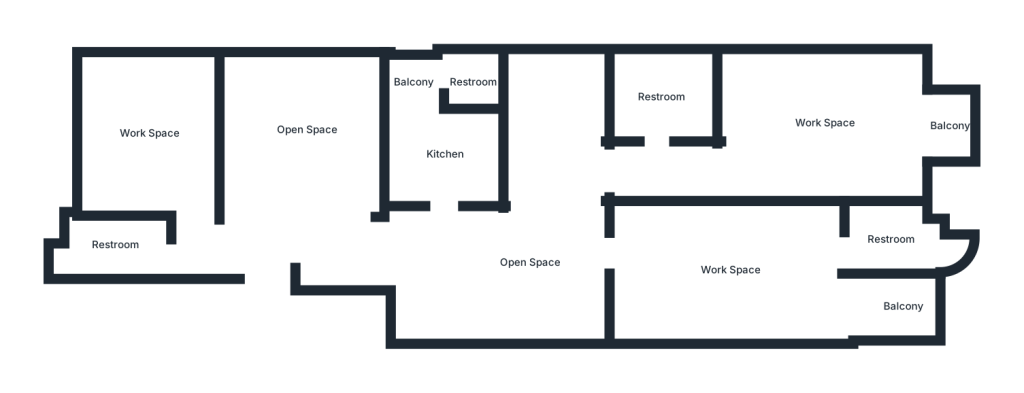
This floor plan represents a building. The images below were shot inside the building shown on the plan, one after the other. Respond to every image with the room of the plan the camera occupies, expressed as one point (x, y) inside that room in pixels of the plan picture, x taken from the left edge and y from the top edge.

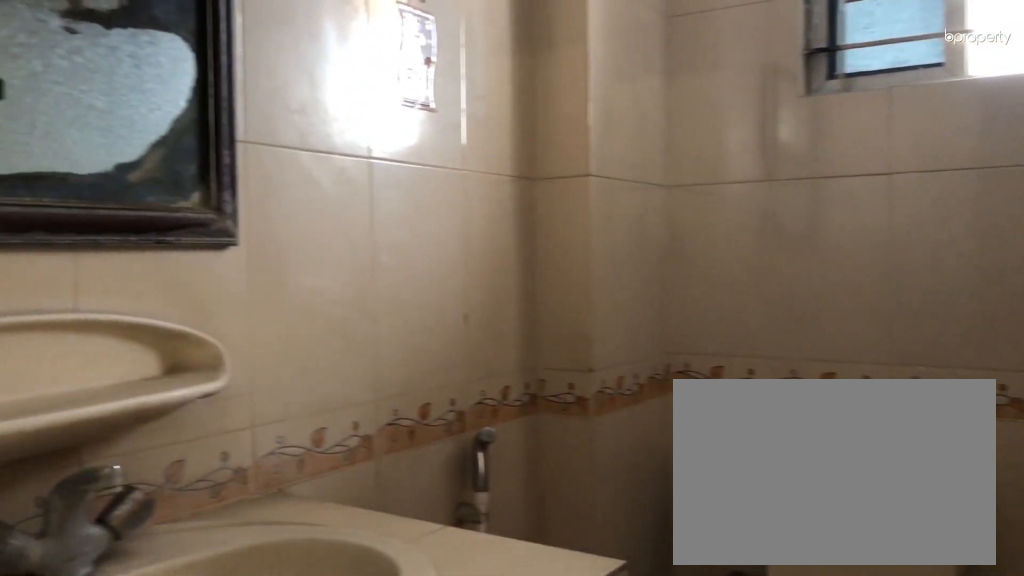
(662, 98)
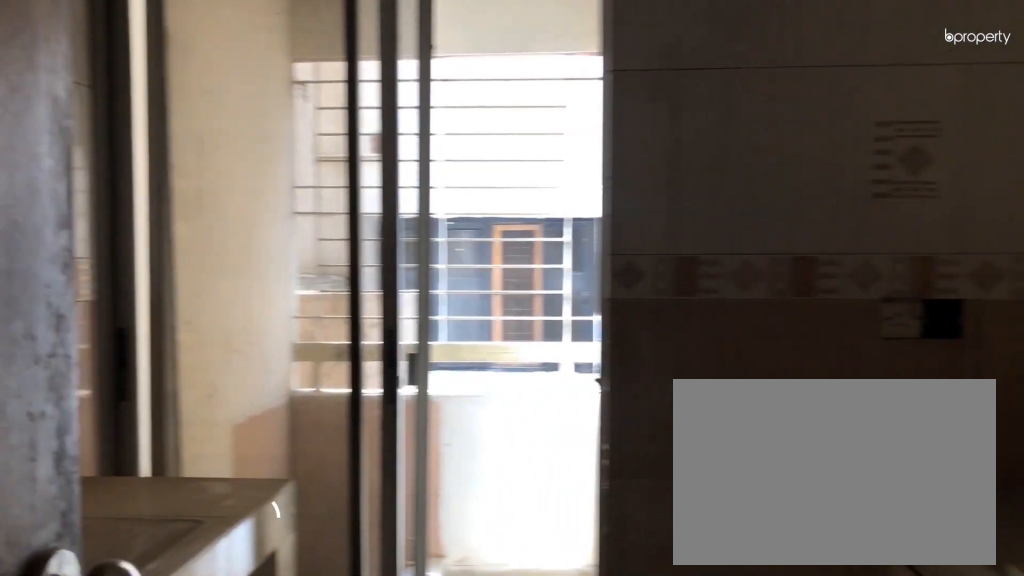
(444, 154)
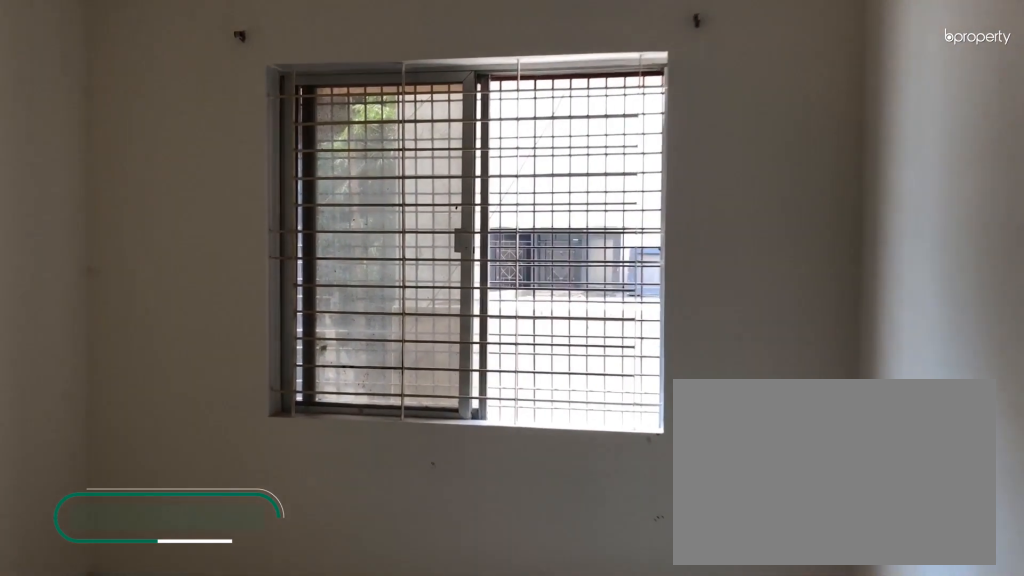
(148, 133)
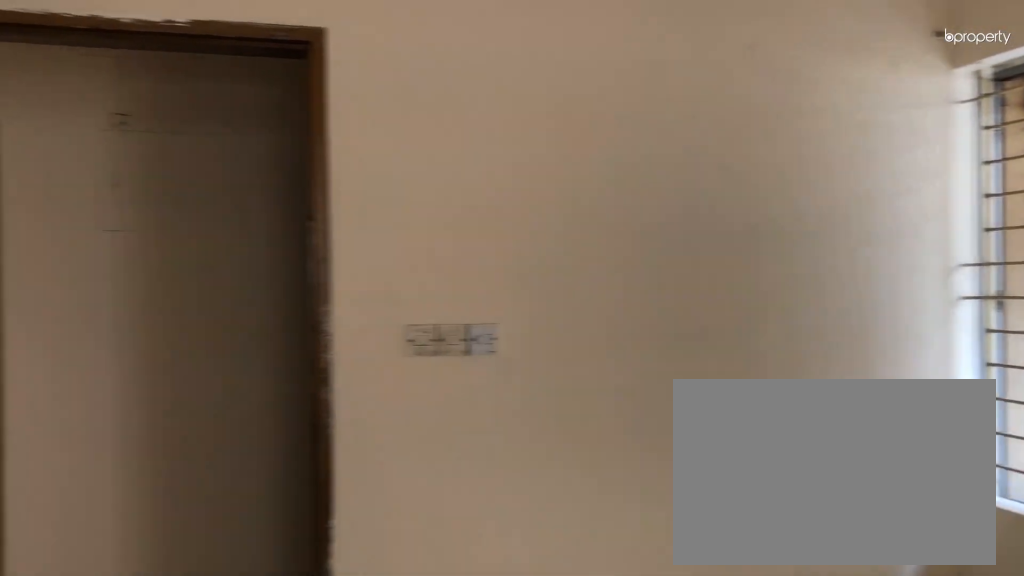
(148, 133)
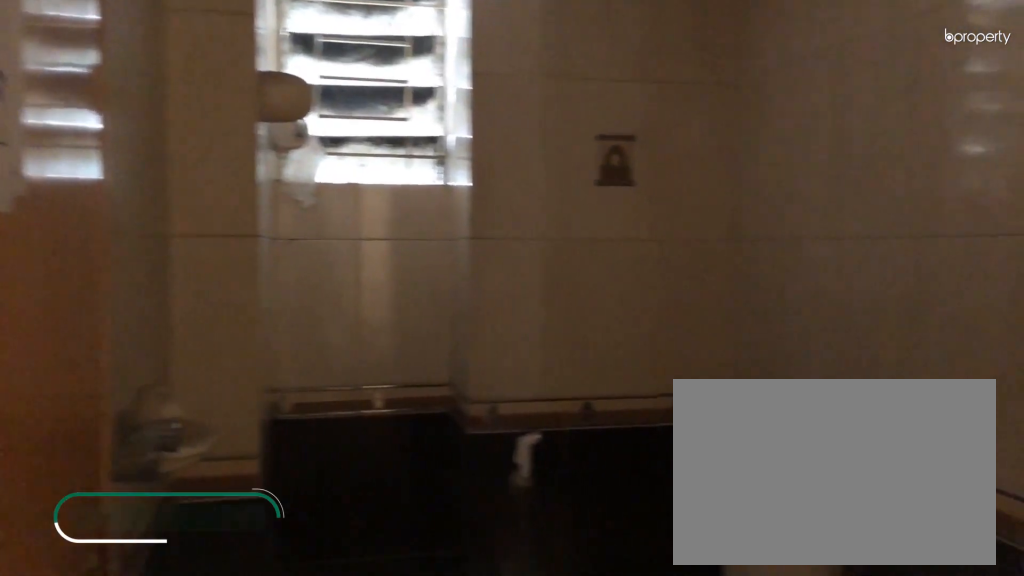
(114, 245)
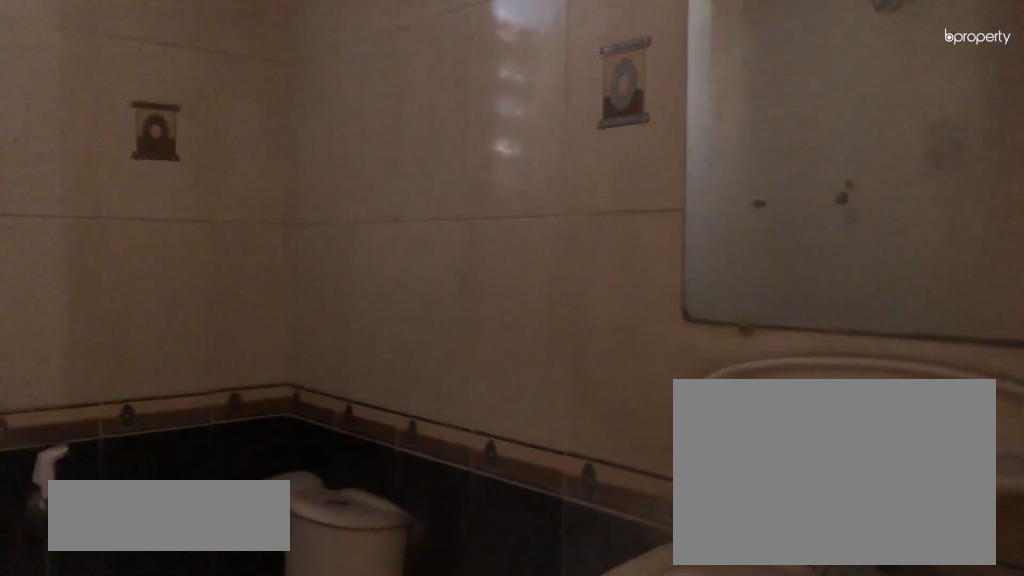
(114, 245)
